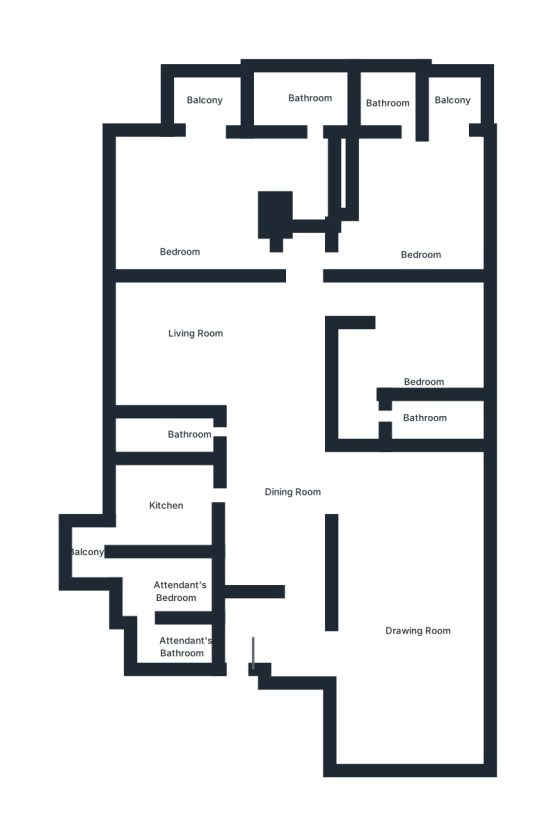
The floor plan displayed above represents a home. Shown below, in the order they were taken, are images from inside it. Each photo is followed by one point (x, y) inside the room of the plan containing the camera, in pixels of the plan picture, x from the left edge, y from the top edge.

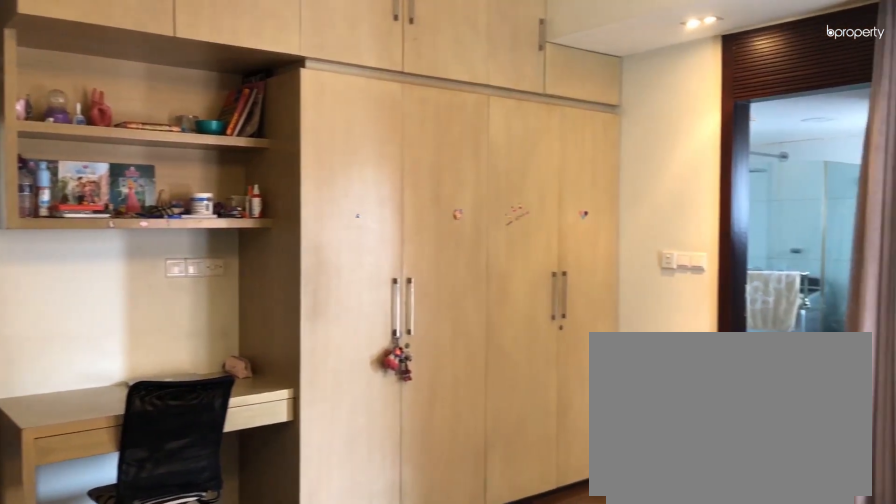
(416, 197)
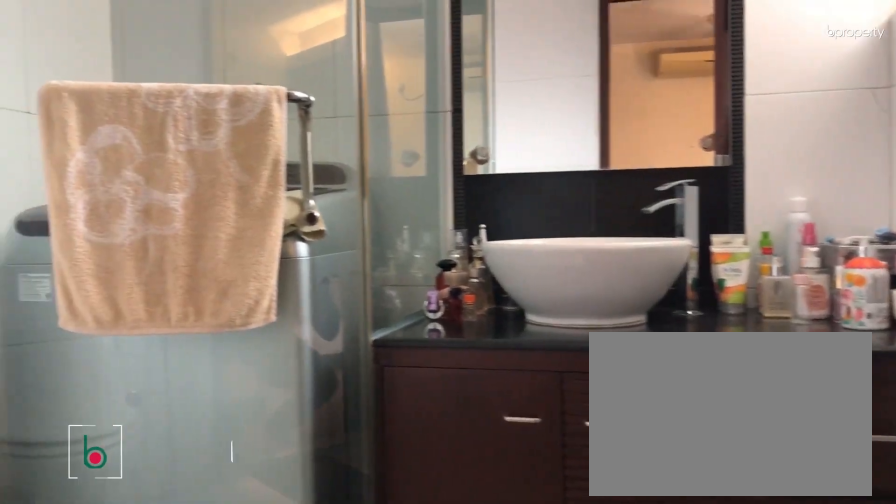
(395, 100)
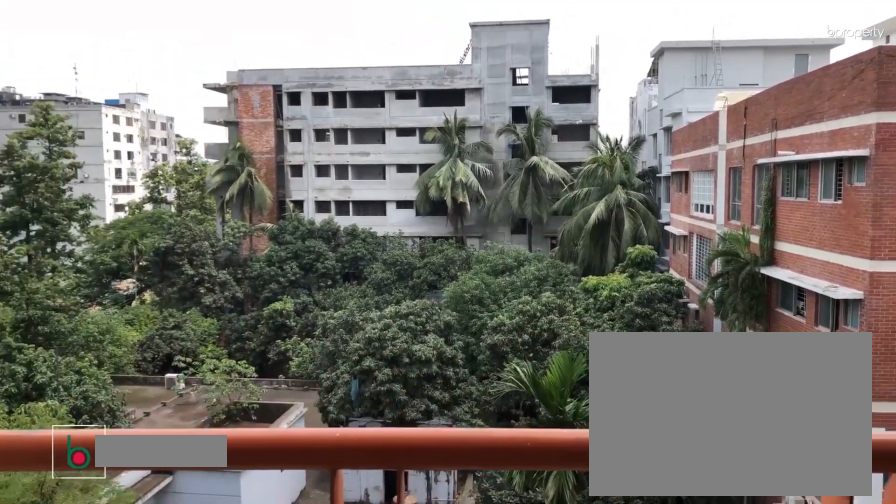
(454, 102)
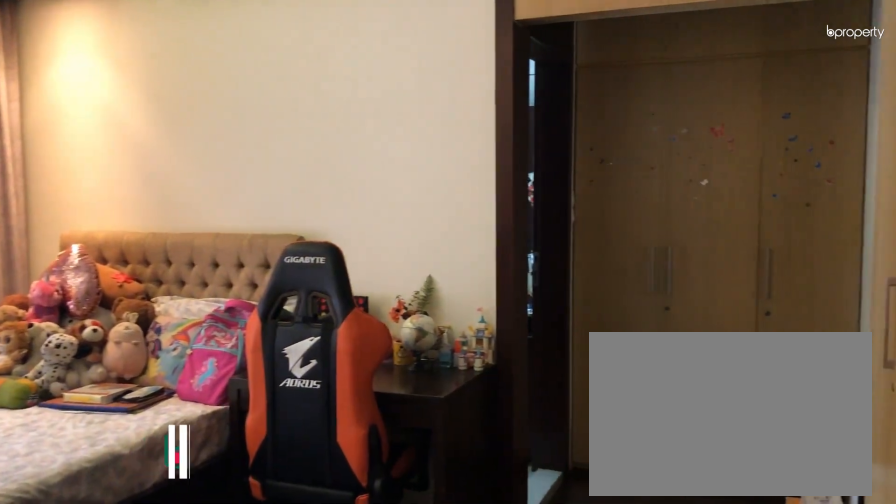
(416, 352)
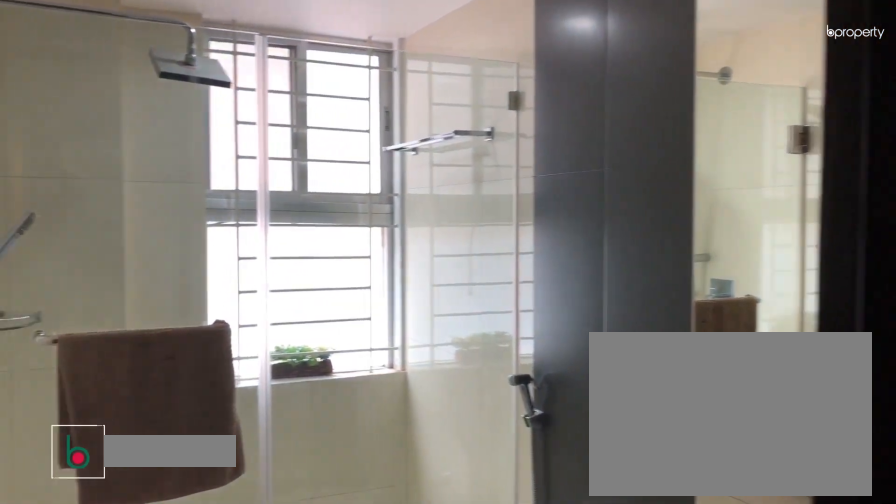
(443, 428)
